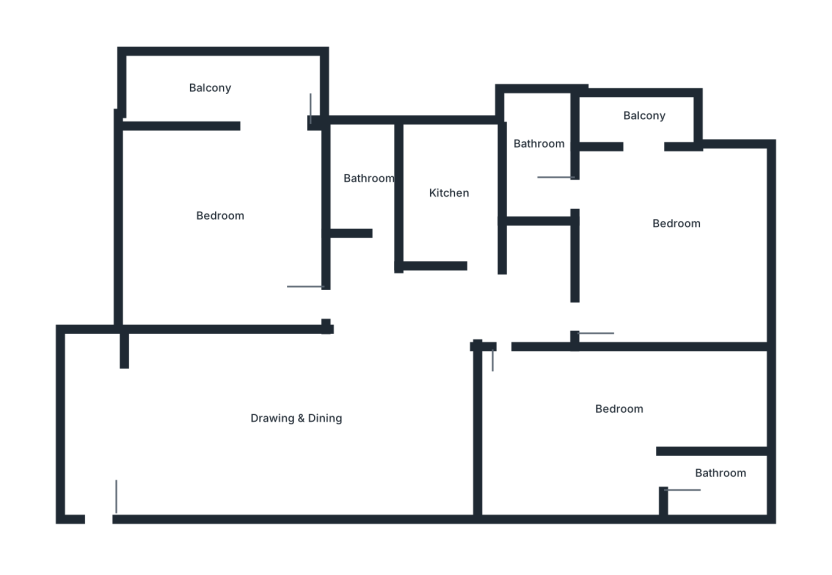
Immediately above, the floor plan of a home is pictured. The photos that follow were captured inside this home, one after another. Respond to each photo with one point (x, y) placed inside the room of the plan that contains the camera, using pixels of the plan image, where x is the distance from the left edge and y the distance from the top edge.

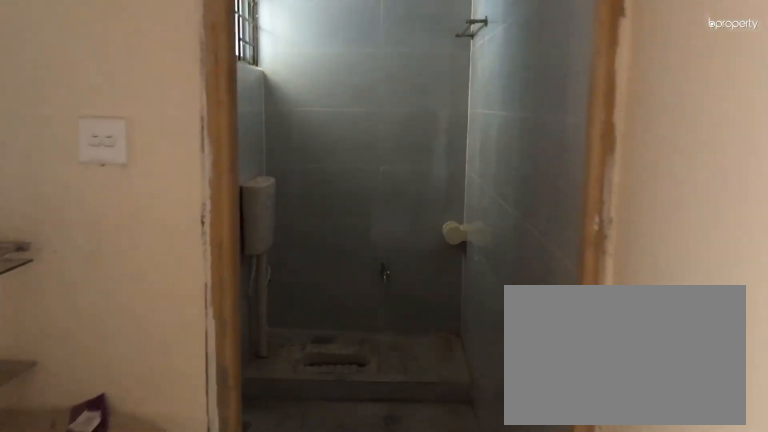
(371, 228)
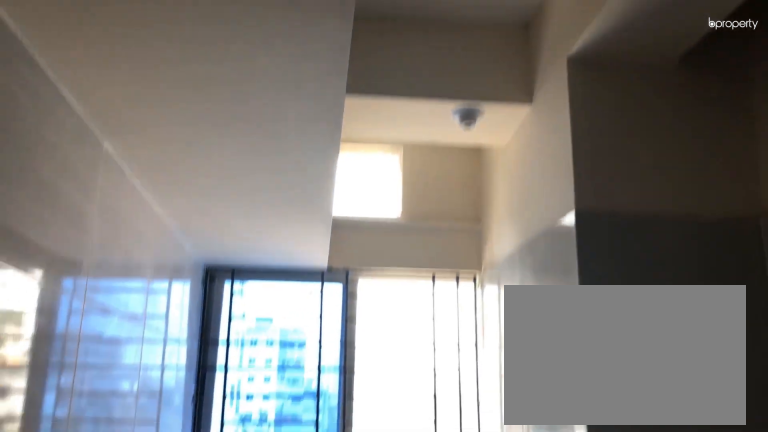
(463, 211)
